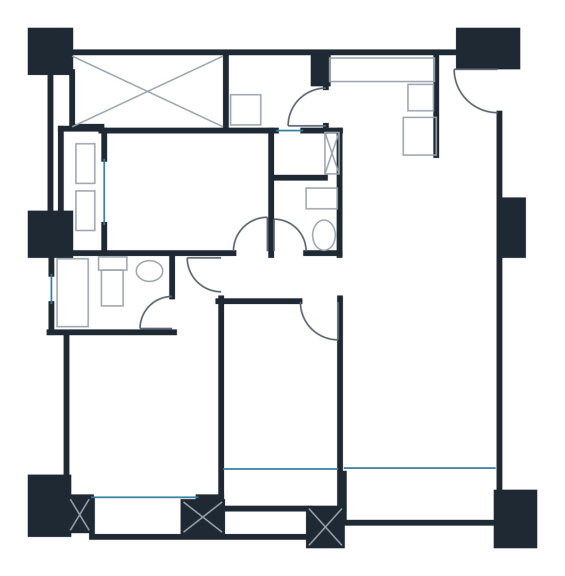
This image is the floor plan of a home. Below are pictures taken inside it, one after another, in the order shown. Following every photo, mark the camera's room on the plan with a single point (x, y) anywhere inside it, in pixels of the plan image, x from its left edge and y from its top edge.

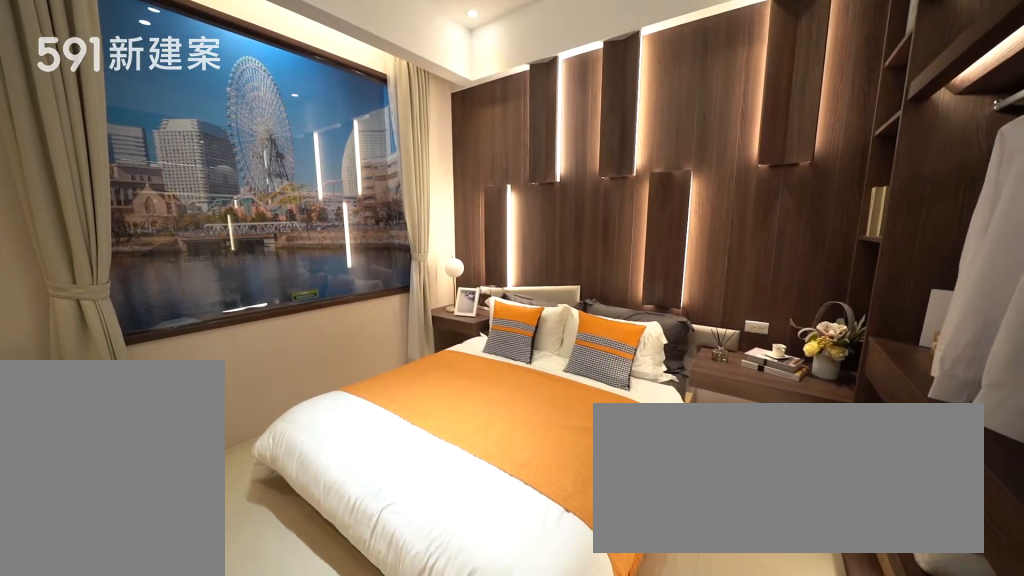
(145, 419)
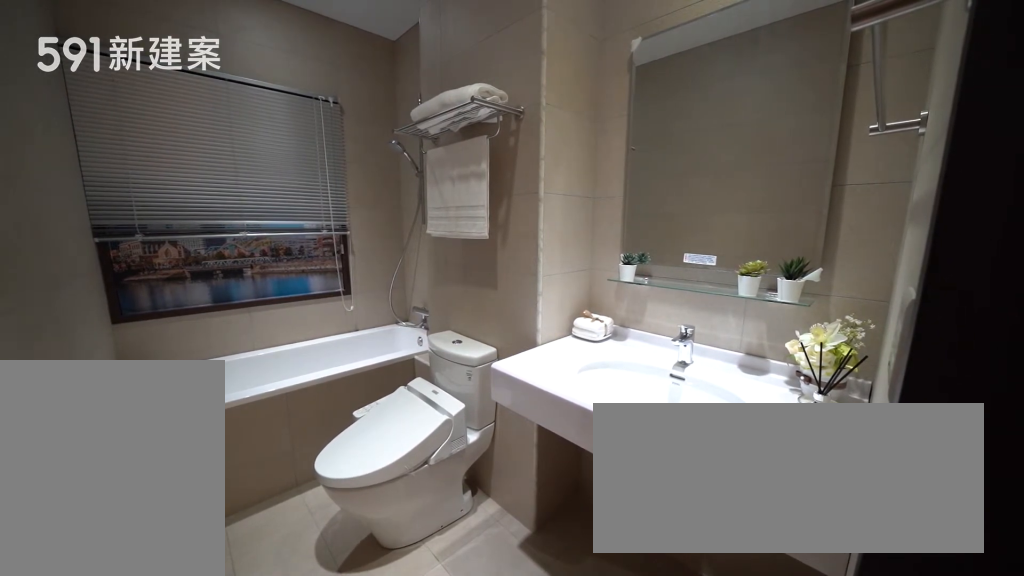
(112, 294)
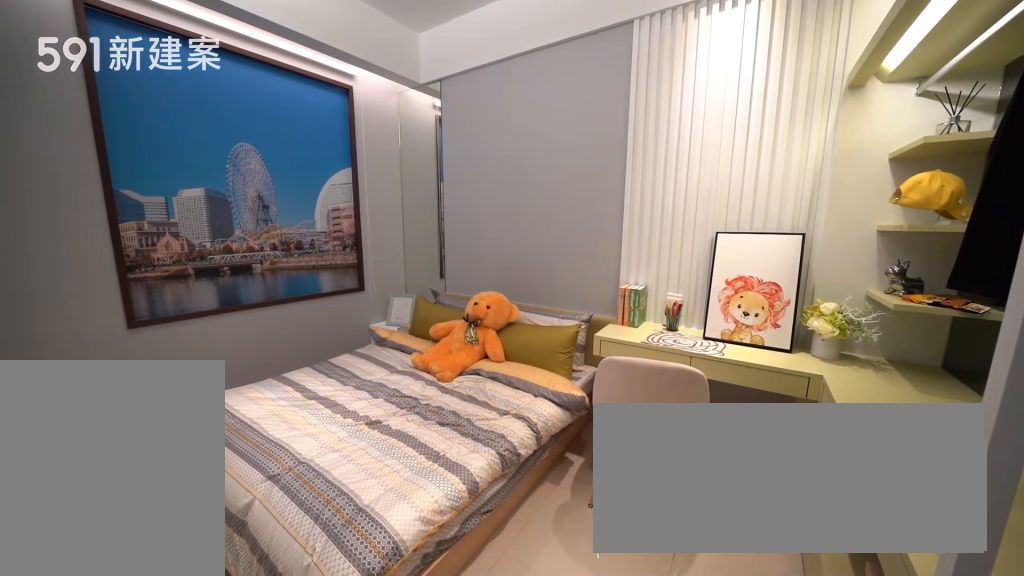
(191, 194)
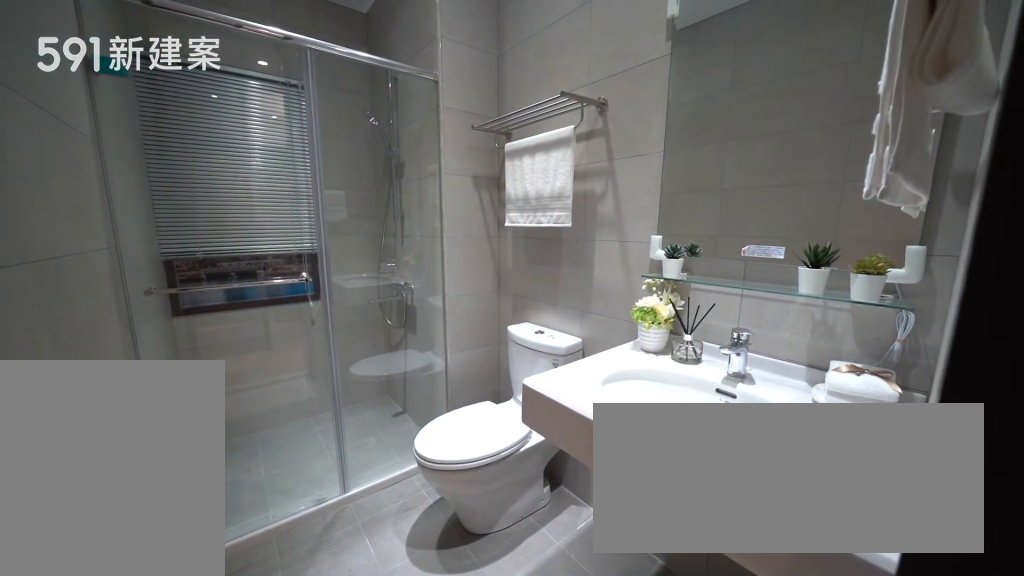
(303, 184)
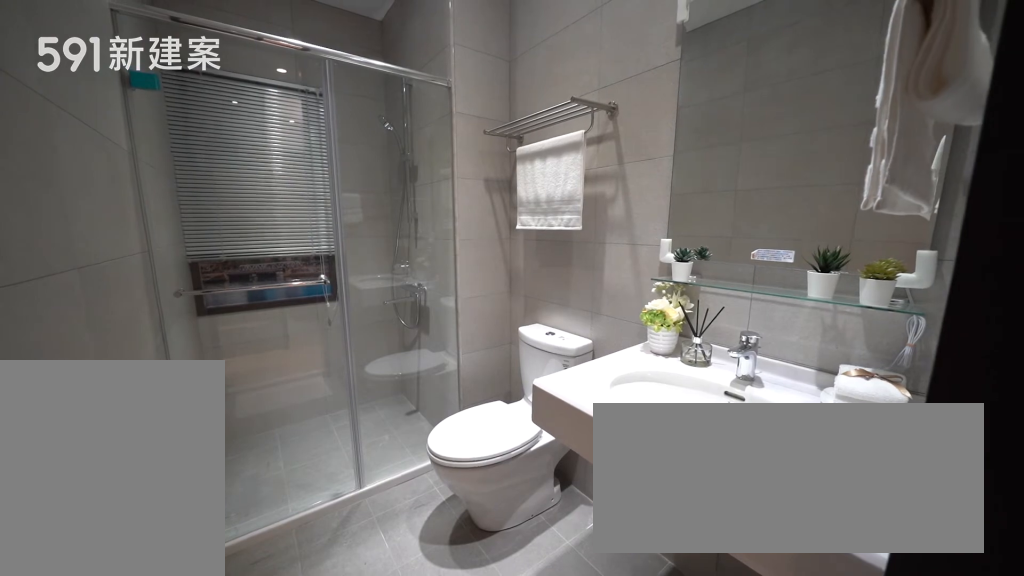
(303, 184)
